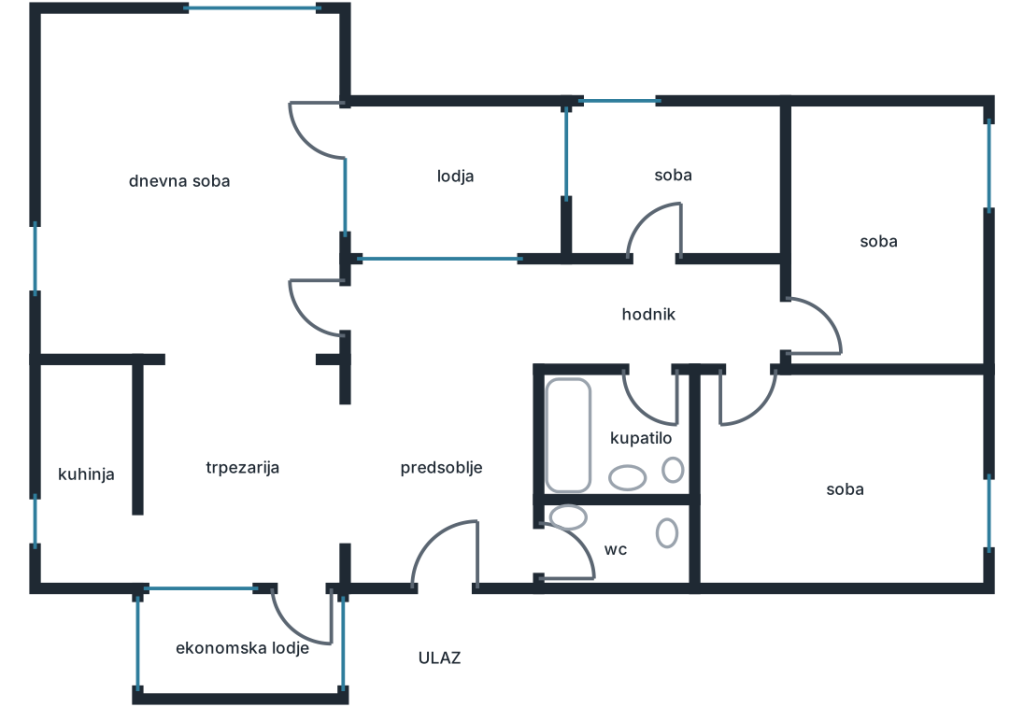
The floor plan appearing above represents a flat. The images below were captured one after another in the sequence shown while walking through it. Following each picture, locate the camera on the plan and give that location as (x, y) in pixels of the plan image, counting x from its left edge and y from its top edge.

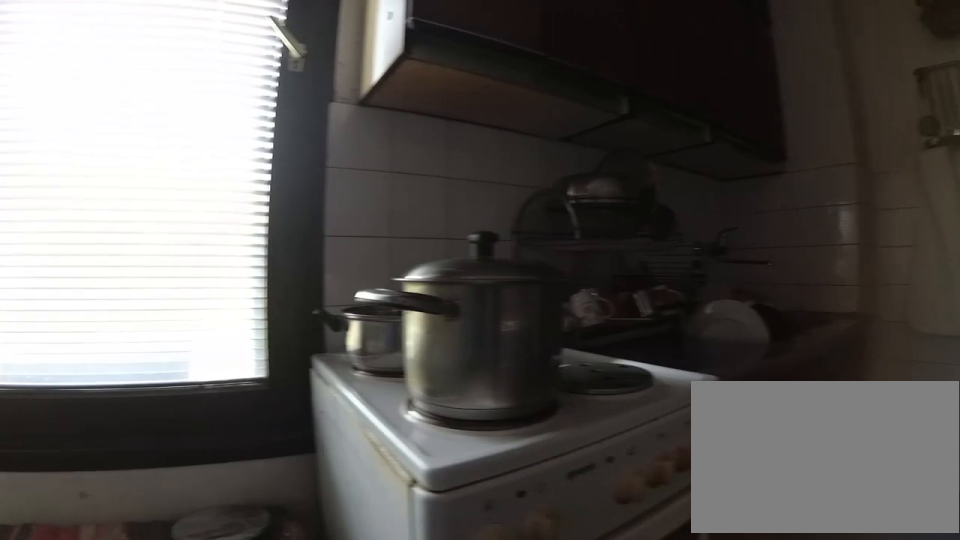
(91, 552)
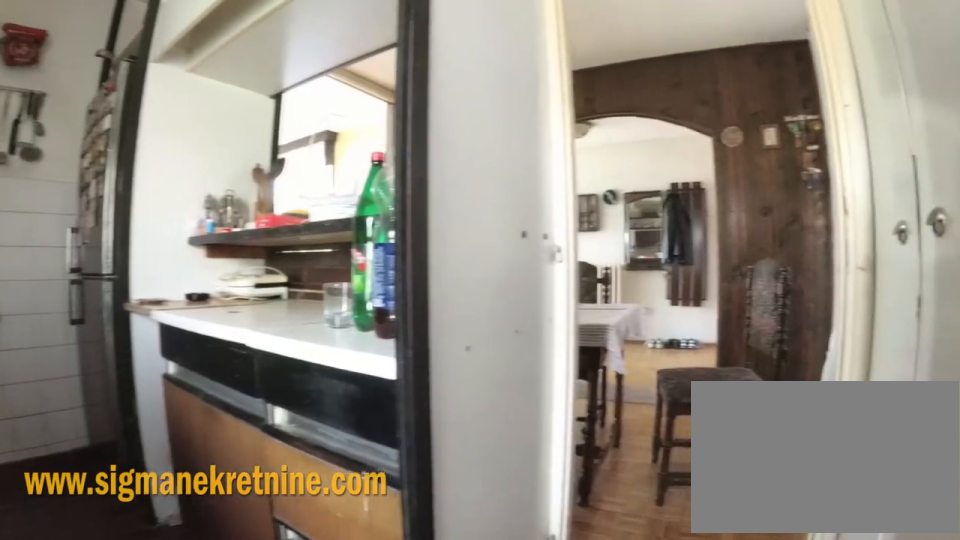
(53, 565)
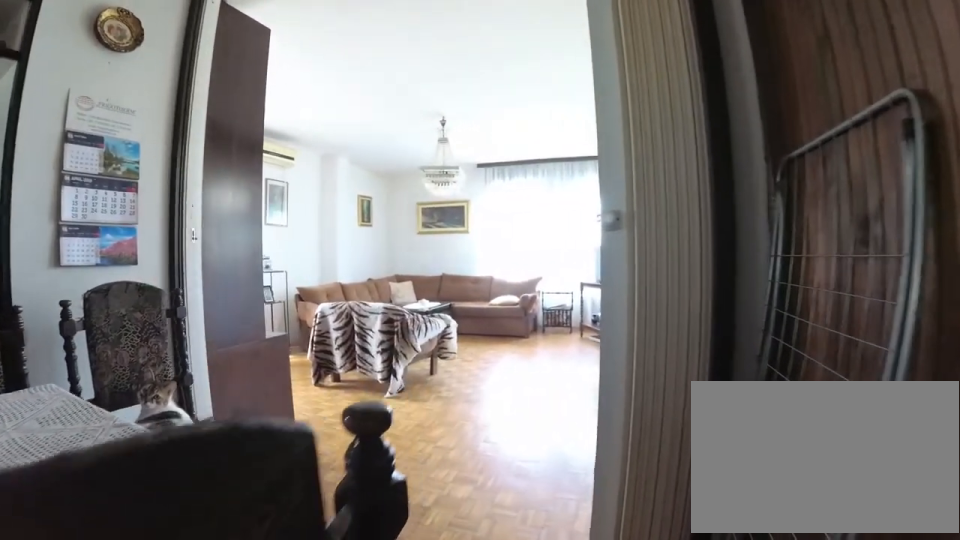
(287, 460)
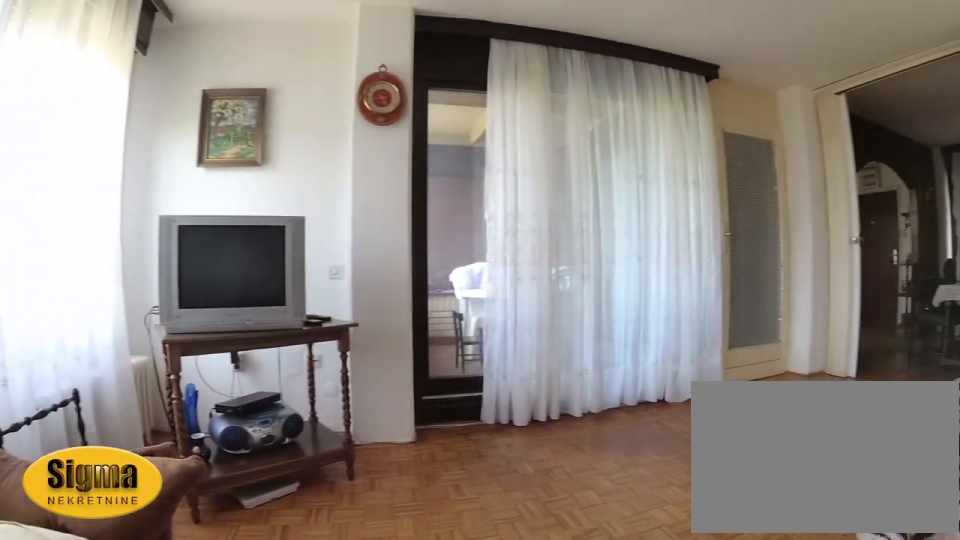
(94, 99)
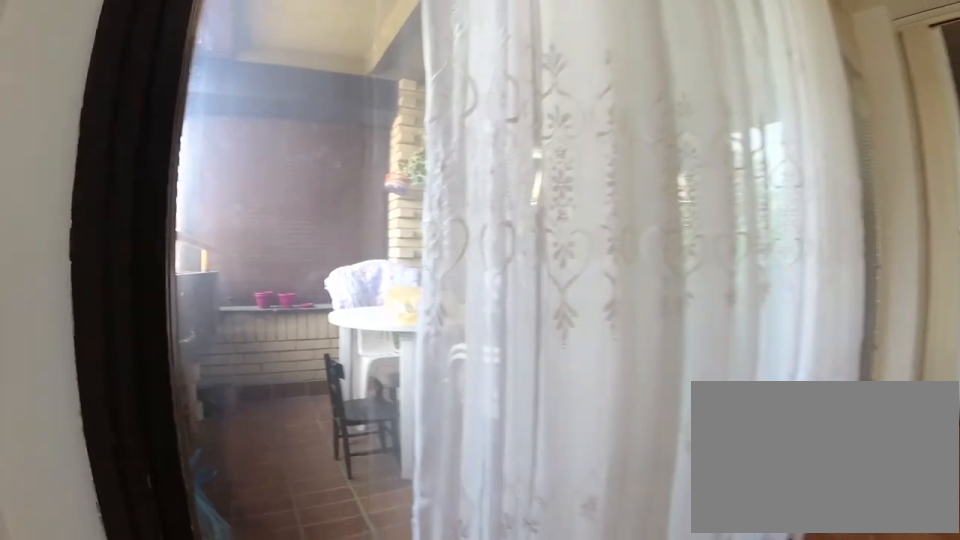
(297, 102)
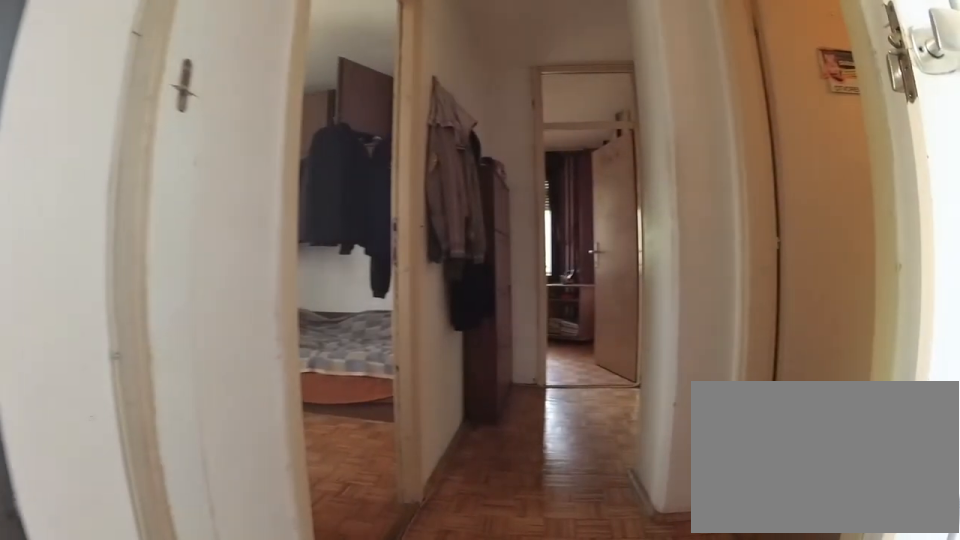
(466, 311)
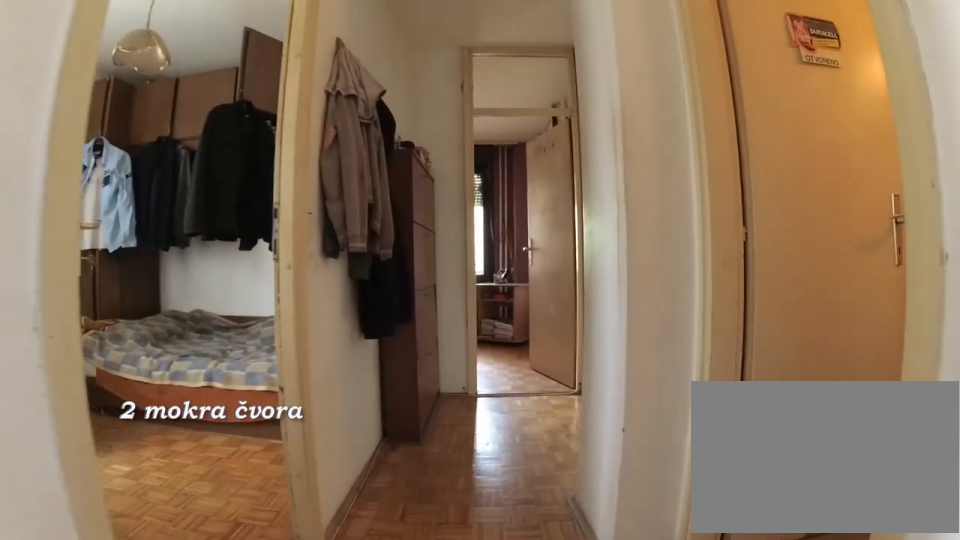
(500, 315)
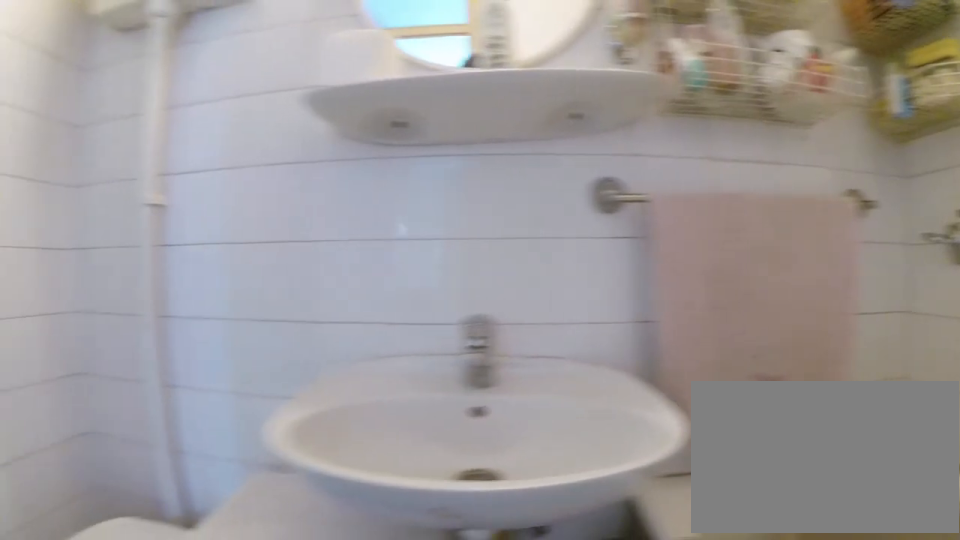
(589, 426)
